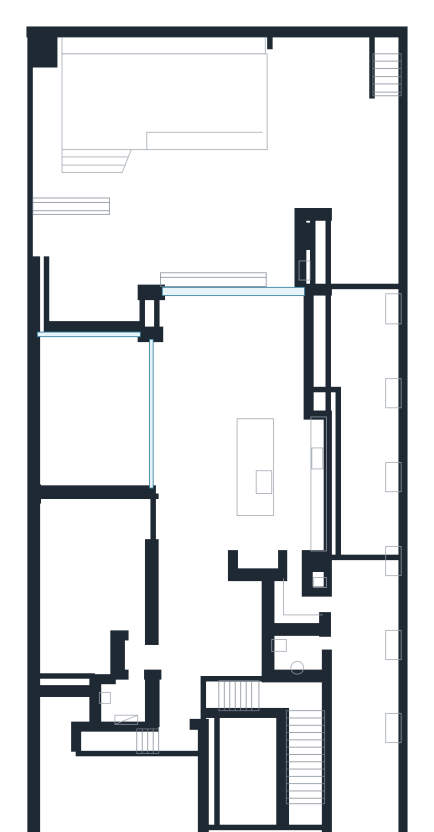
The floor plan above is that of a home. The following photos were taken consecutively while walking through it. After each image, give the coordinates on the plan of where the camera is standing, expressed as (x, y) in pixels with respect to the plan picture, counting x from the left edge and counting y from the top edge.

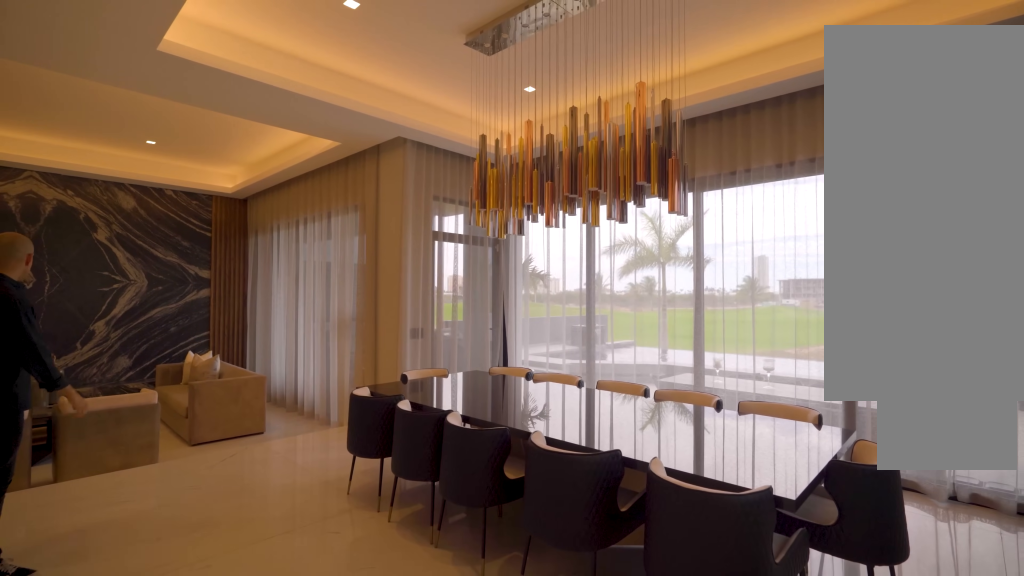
(257, 399)
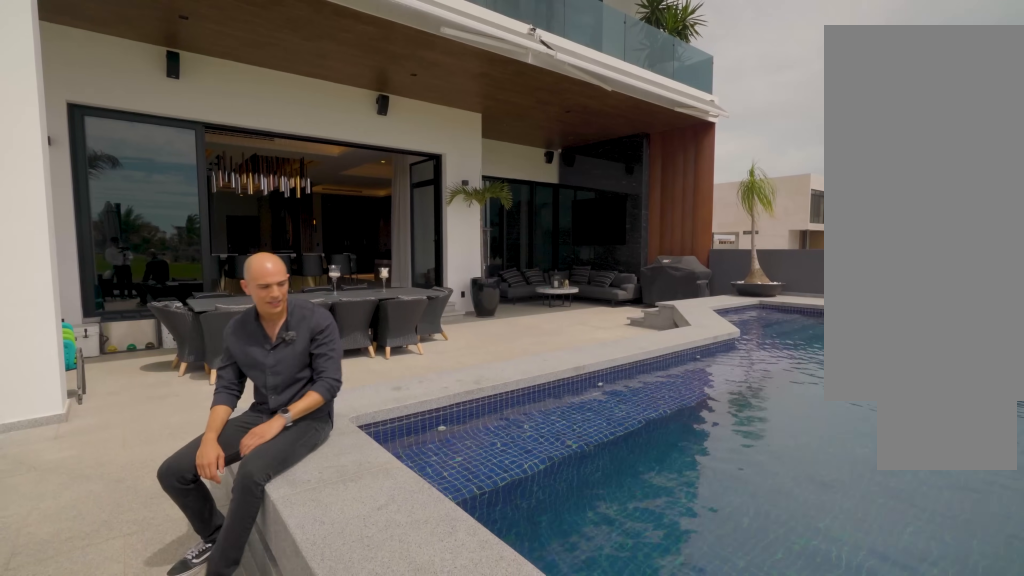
(299, 106)
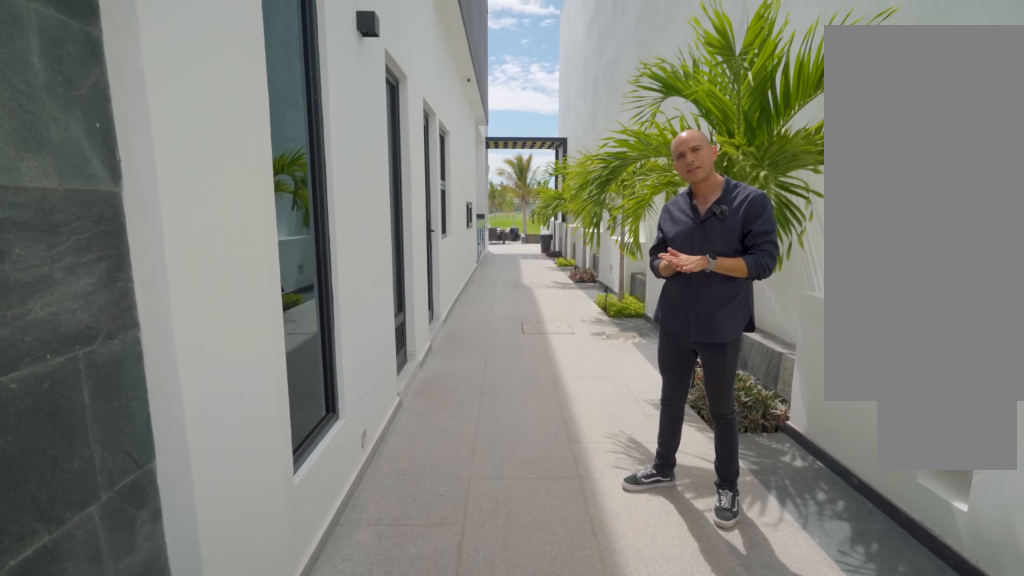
(359, 762)
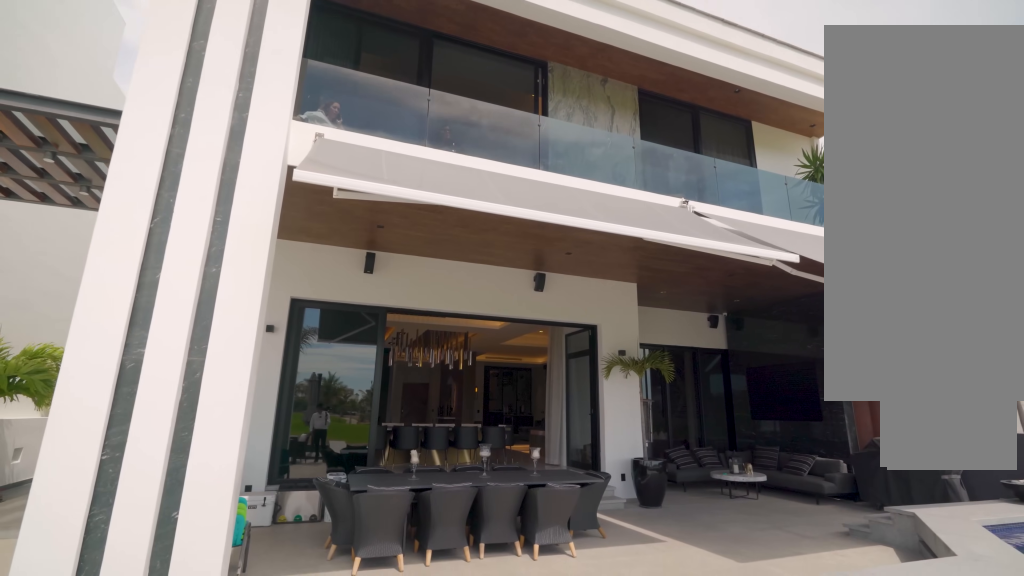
(283, 214)
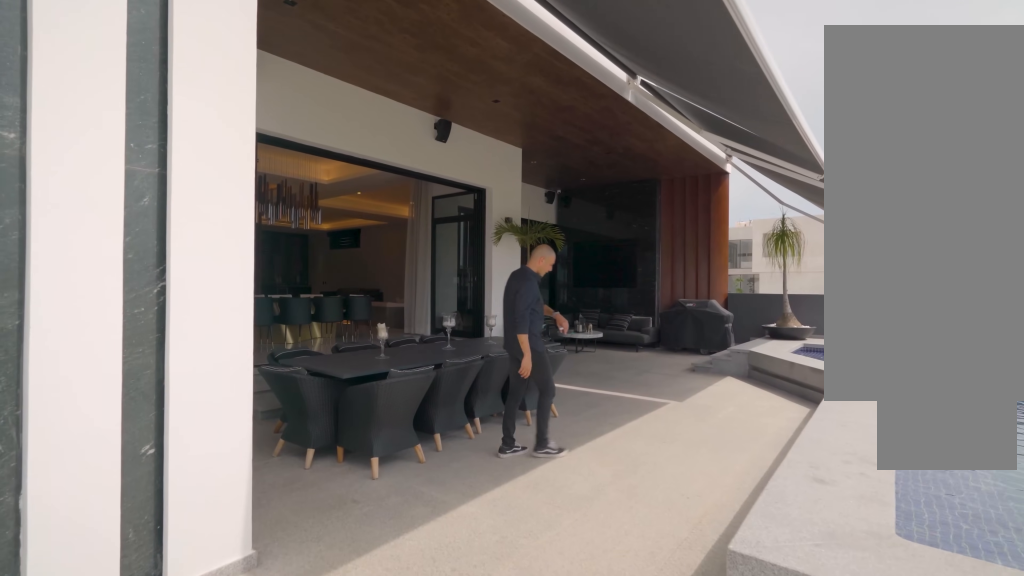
(302, 141)
